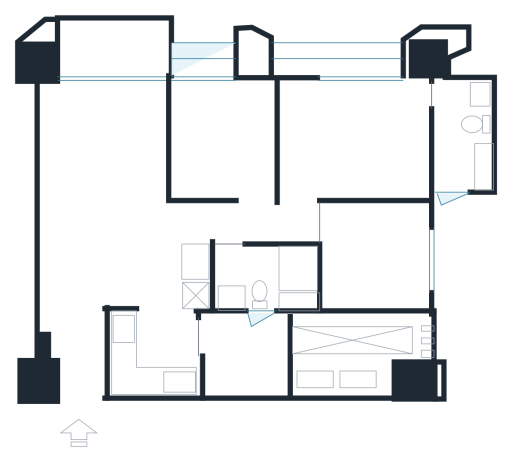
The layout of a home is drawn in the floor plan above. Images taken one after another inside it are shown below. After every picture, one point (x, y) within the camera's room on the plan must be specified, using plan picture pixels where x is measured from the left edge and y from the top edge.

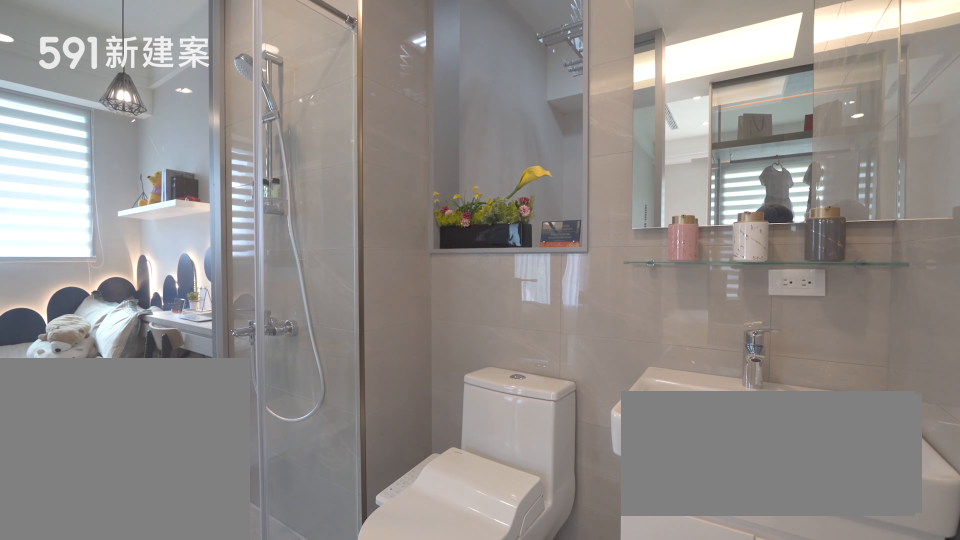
(265, 276)
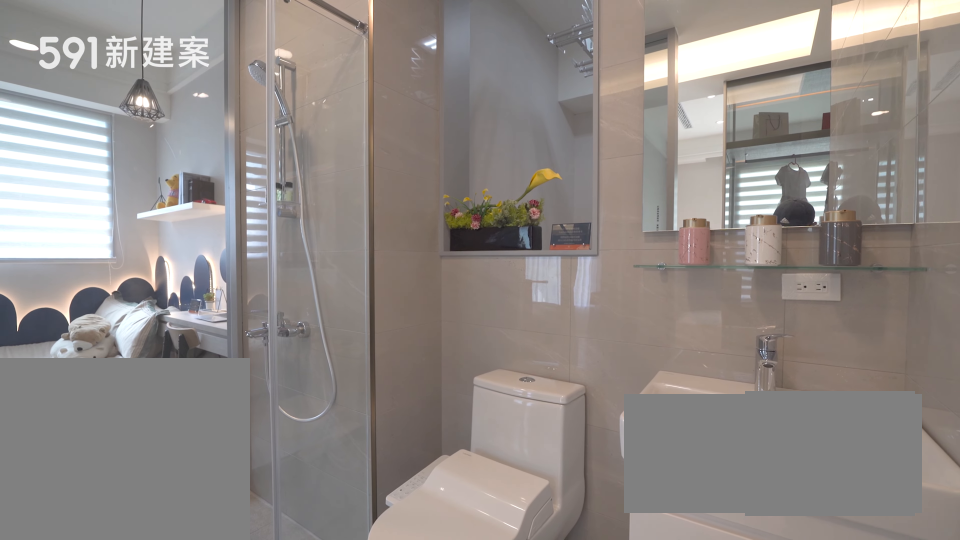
(265, 276)
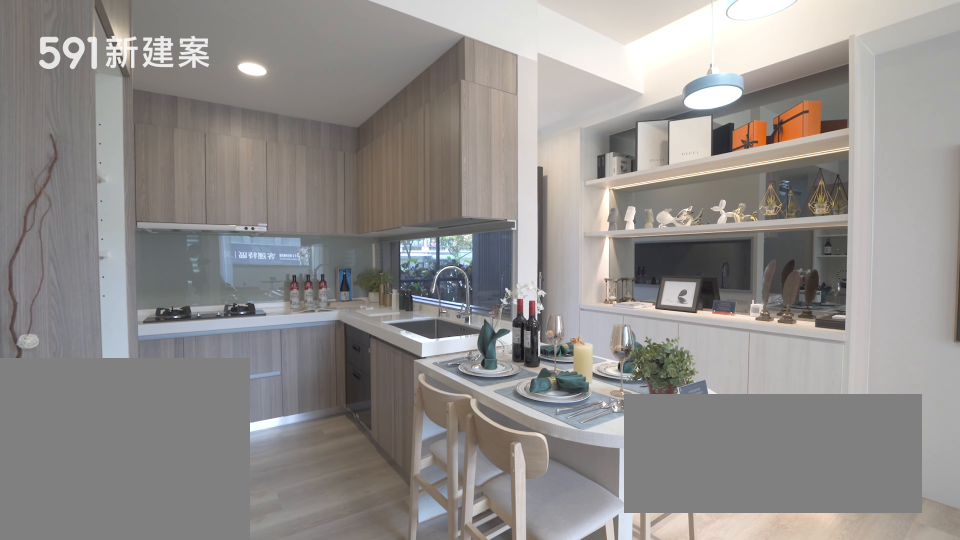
(126, 255)
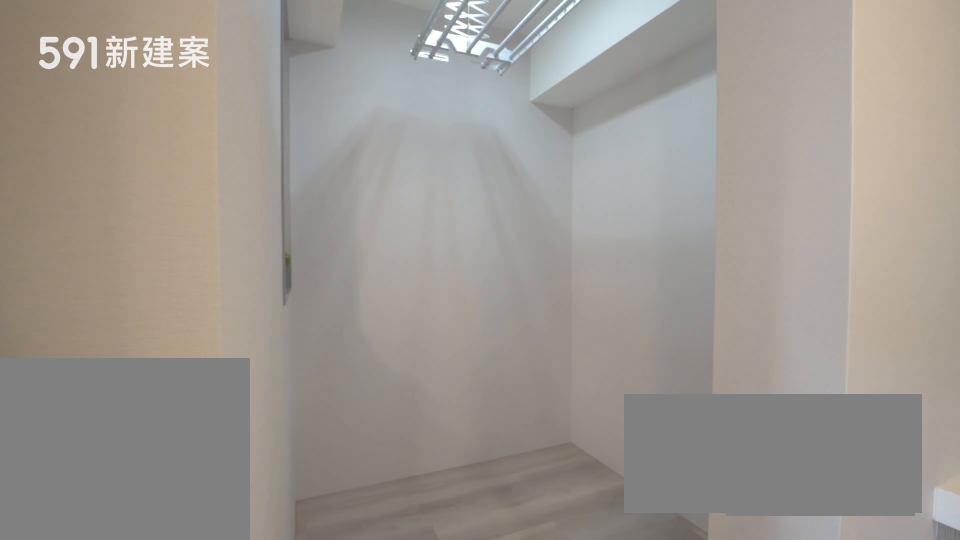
(246, 359)
